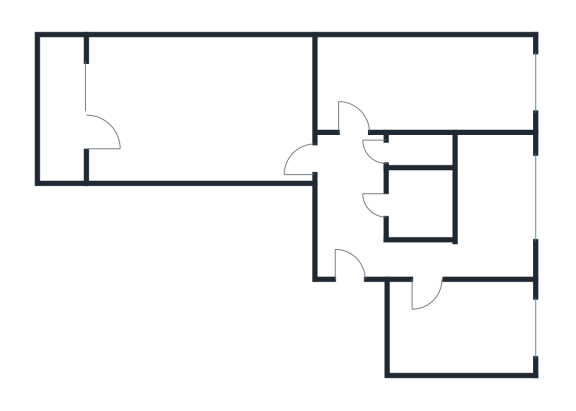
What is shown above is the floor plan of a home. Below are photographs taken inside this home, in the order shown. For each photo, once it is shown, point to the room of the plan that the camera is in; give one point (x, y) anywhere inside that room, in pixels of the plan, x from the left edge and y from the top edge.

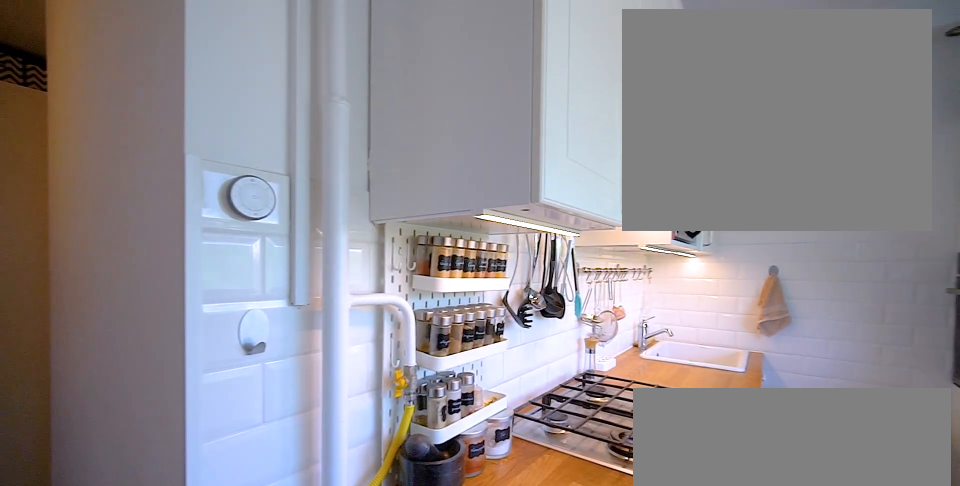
(497, 208)
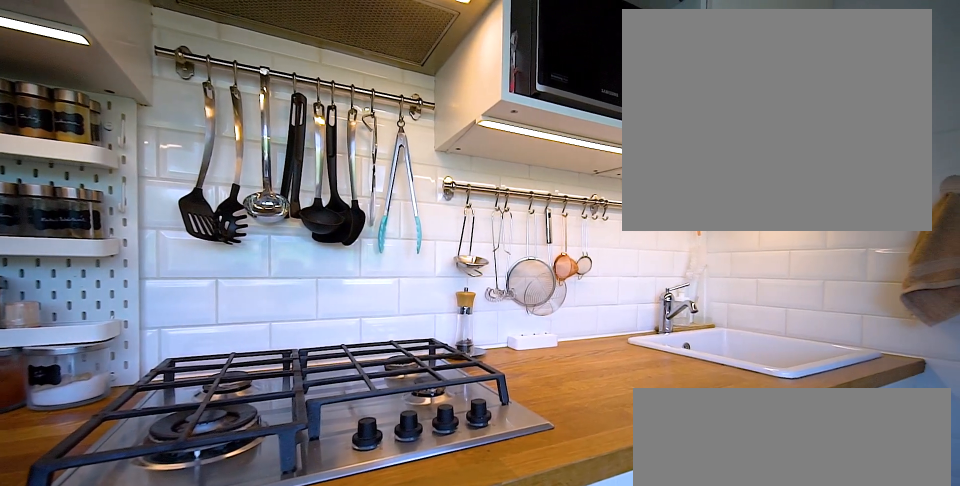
(497, 208)
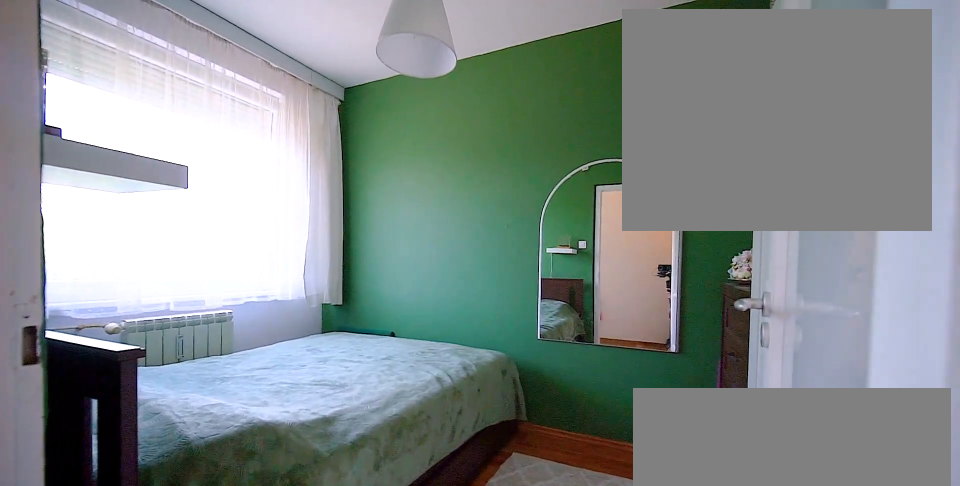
(462, 329)
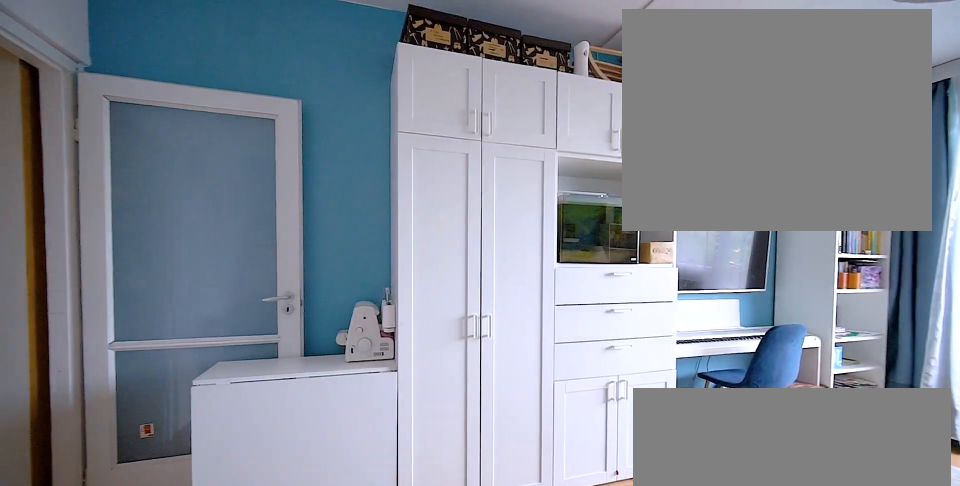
(205, 110)
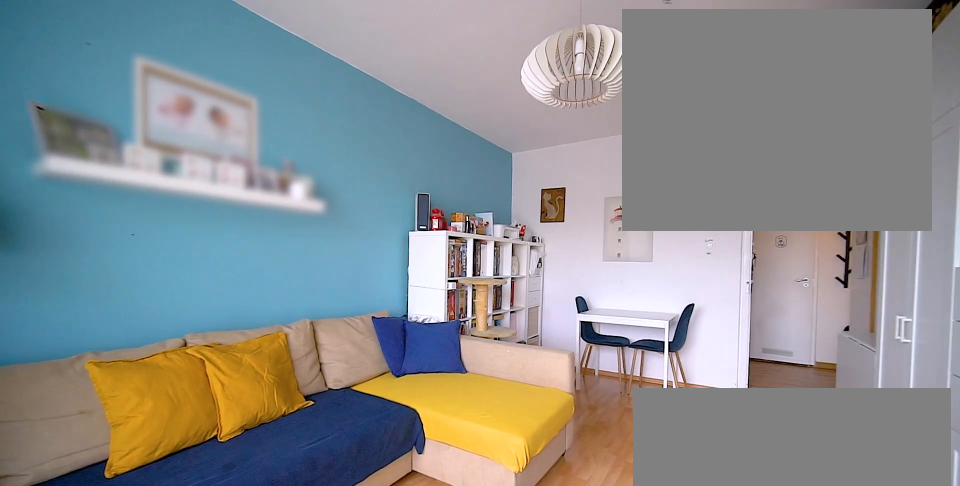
(205, 110)
